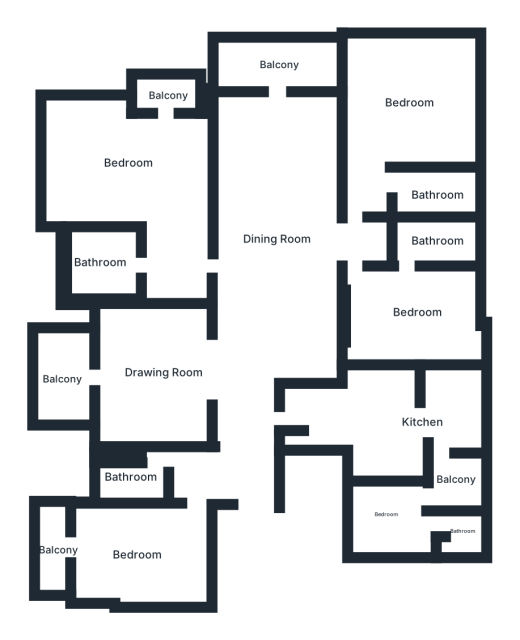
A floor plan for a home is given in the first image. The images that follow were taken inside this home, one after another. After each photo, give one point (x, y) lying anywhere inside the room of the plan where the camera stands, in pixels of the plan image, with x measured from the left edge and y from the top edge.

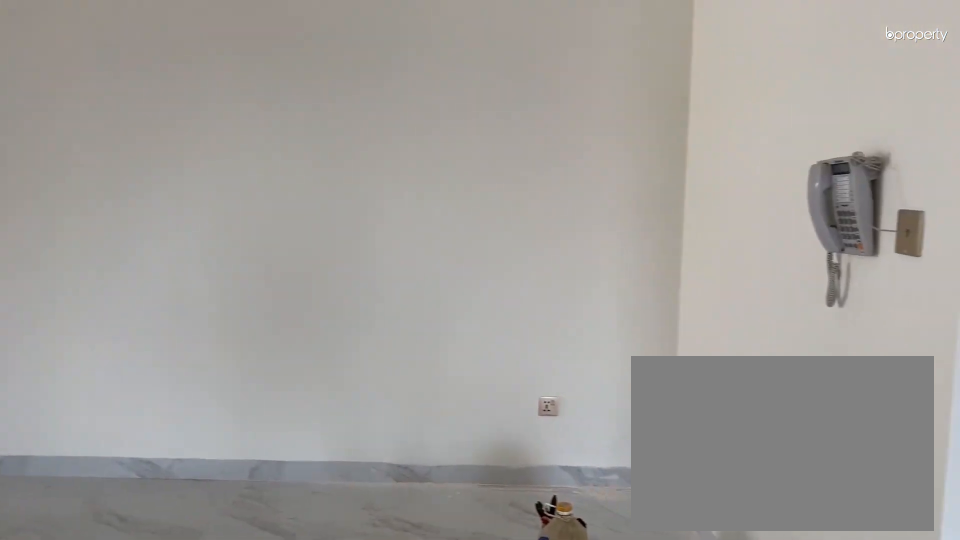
(272, 233)
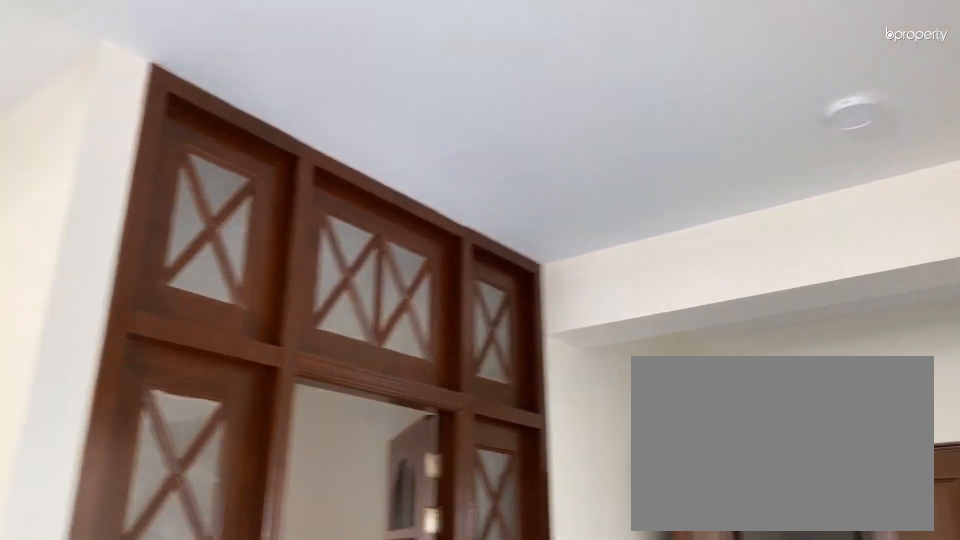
(272, 233)
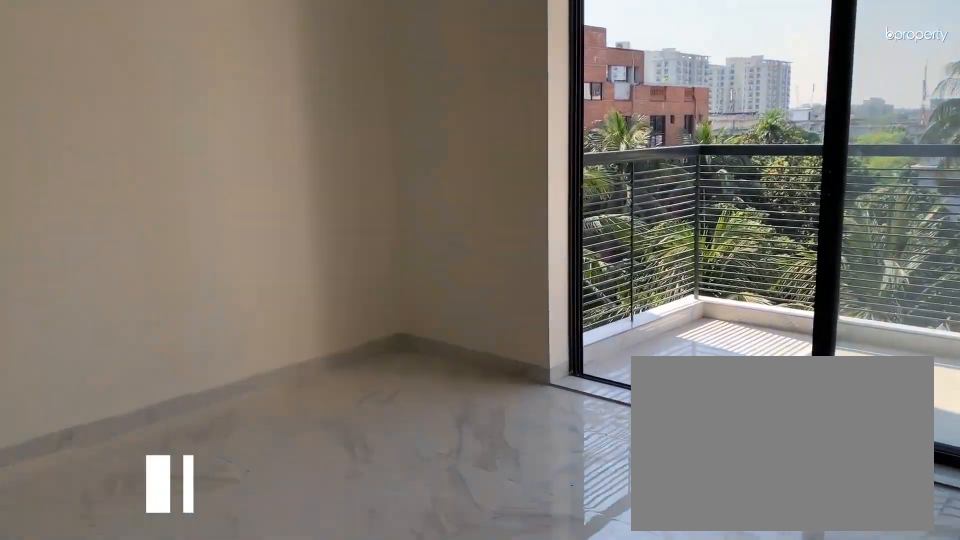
(166, 374)
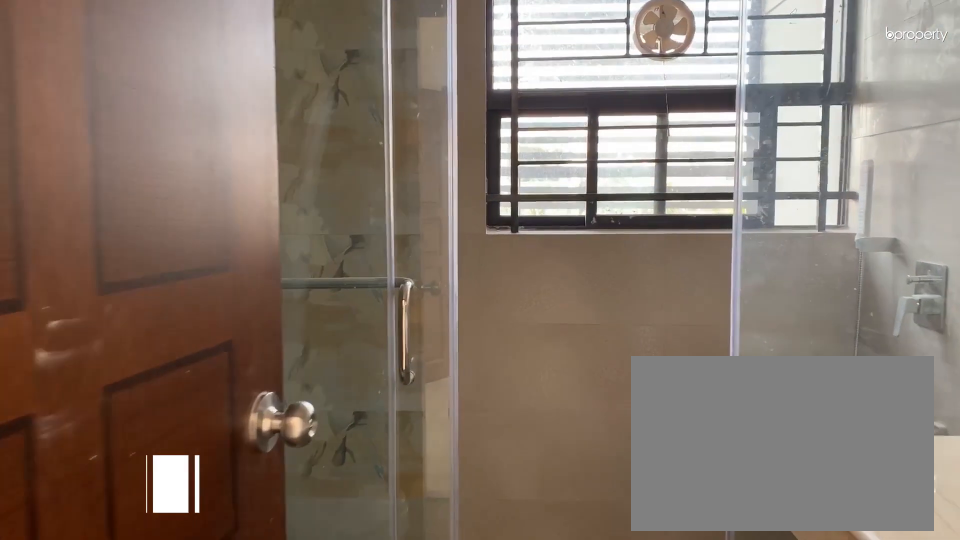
(99, 268)
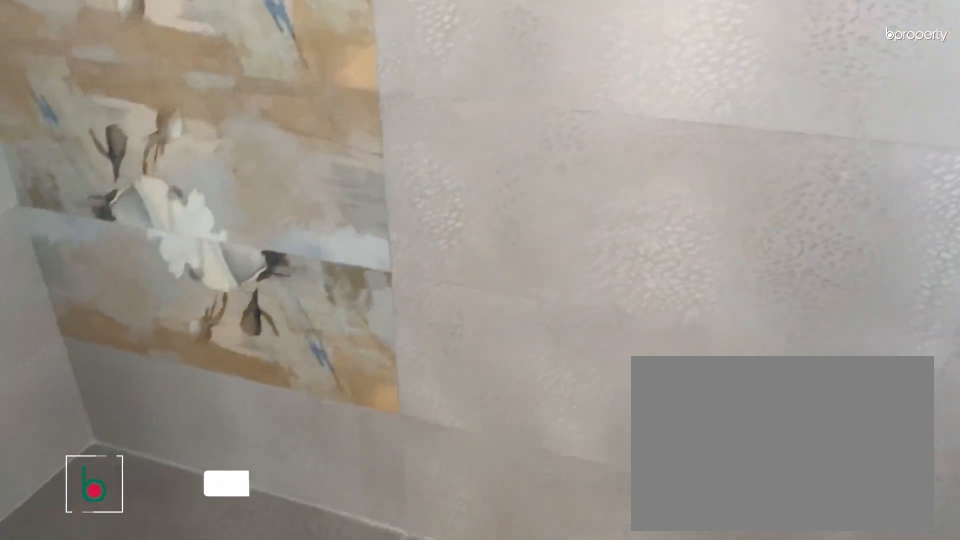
(99, 268)
